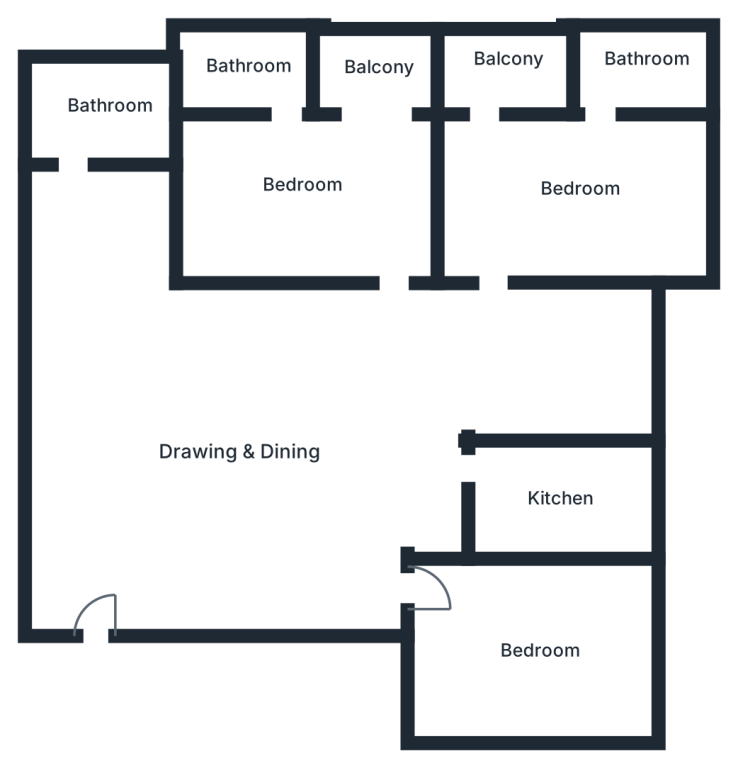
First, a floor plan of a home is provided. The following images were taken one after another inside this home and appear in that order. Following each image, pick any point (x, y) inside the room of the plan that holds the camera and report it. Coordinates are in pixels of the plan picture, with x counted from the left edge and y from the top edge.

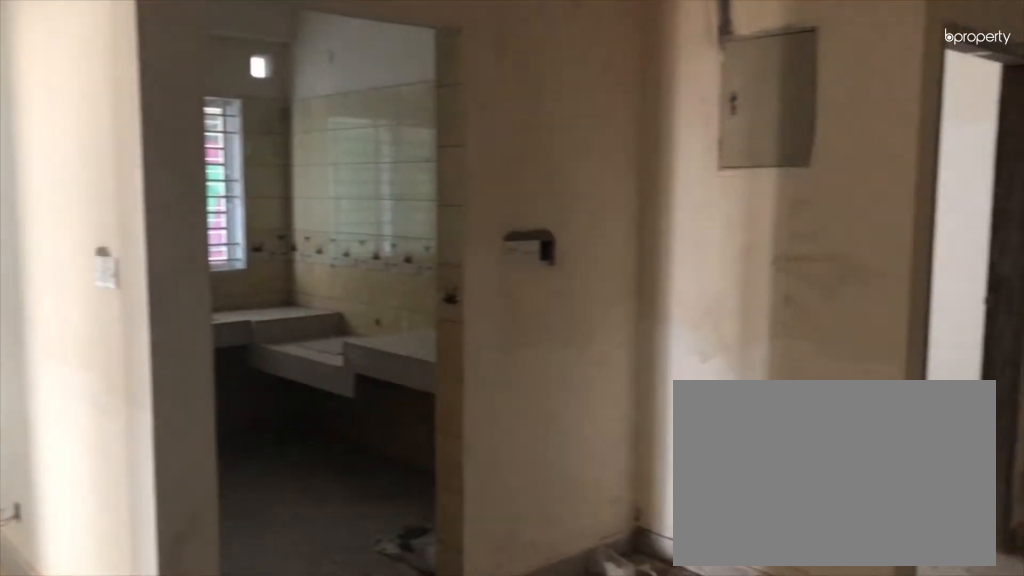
(233, 432)
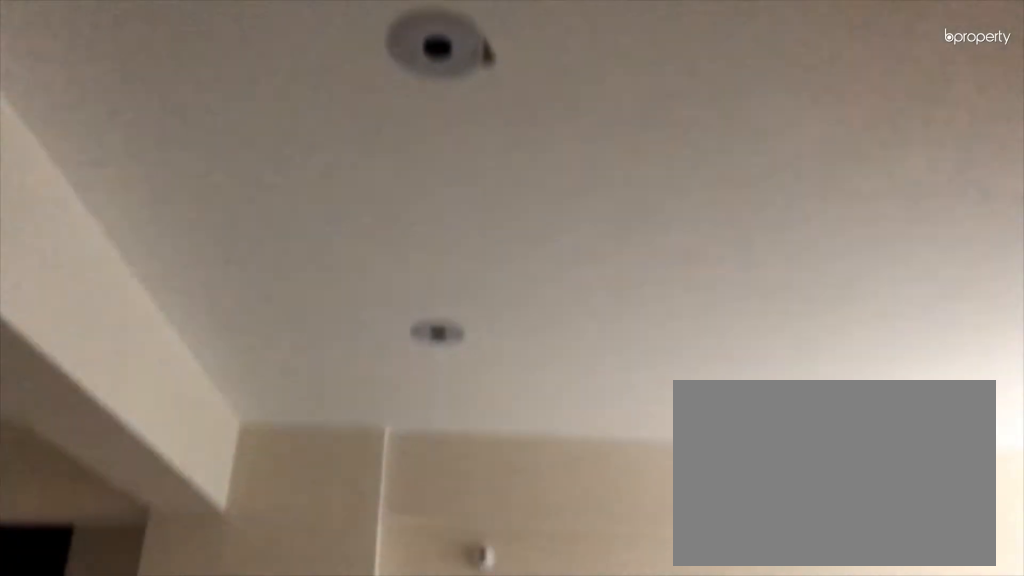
(233, 432)
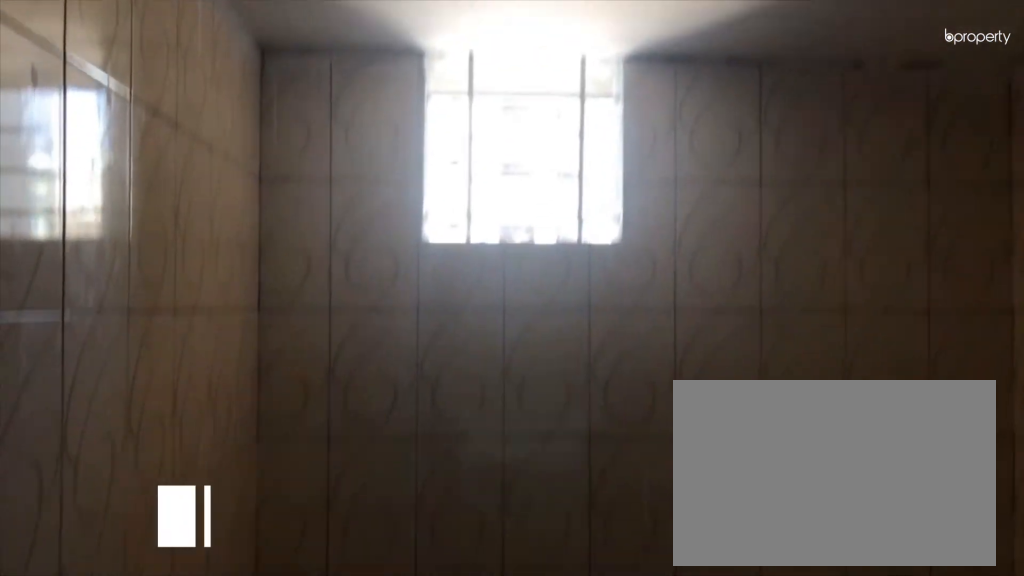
(110, 107)
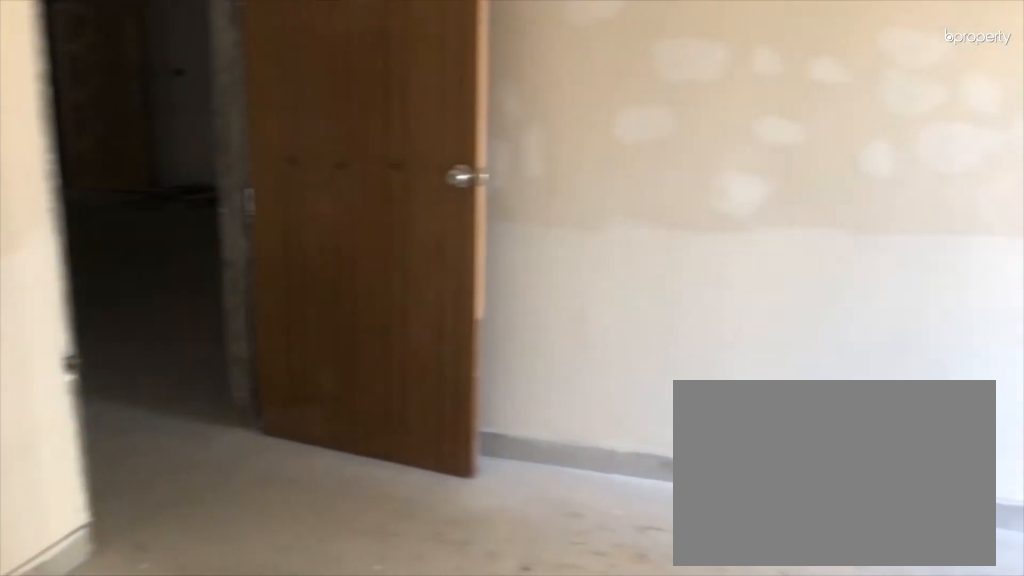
(585, 191)
